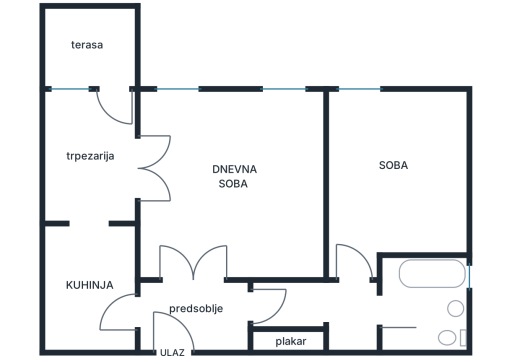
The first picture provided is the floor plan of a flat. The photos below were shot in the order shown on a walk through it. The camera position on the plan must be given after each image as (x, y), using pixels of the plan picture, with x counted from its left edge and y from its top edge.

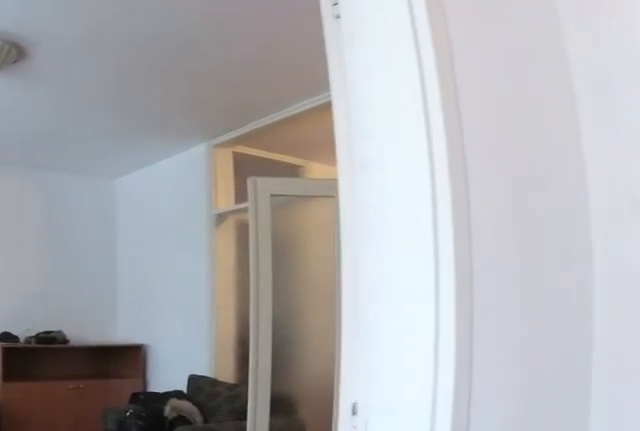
(105, 174)
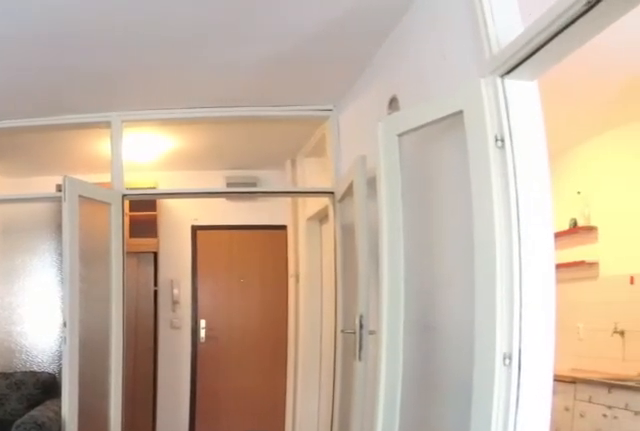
(216, 121)
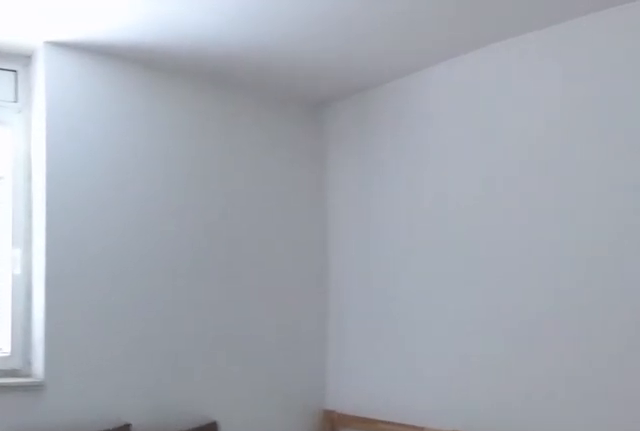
(355, 226)
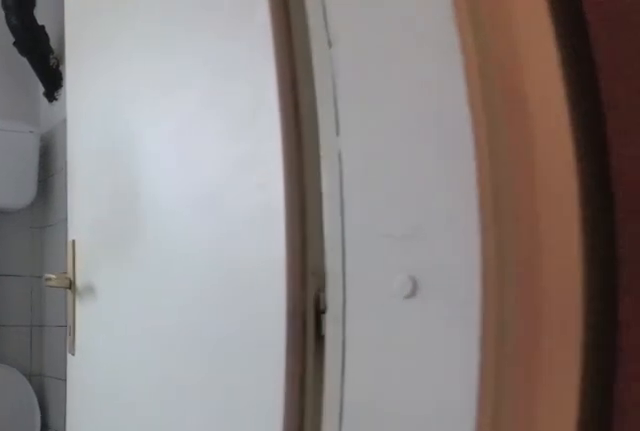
(366, 292)
